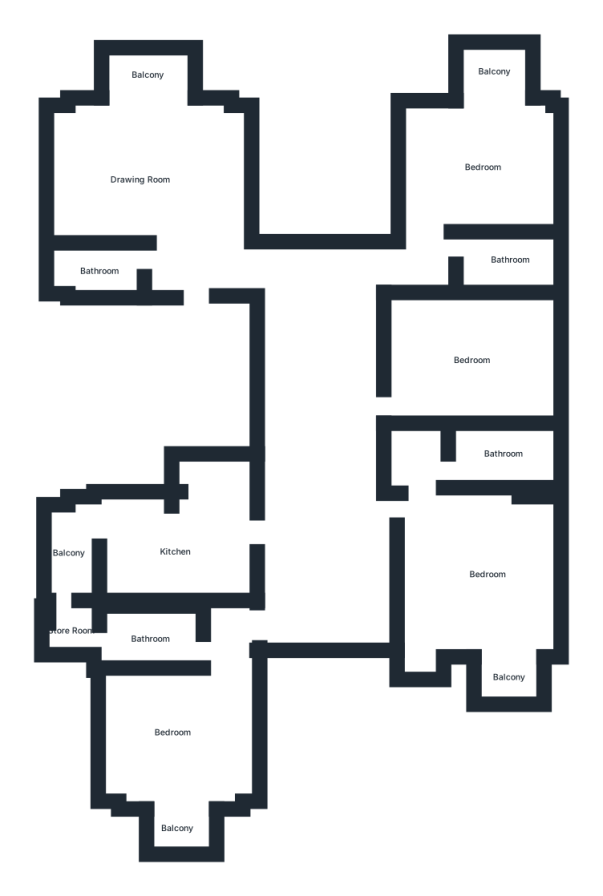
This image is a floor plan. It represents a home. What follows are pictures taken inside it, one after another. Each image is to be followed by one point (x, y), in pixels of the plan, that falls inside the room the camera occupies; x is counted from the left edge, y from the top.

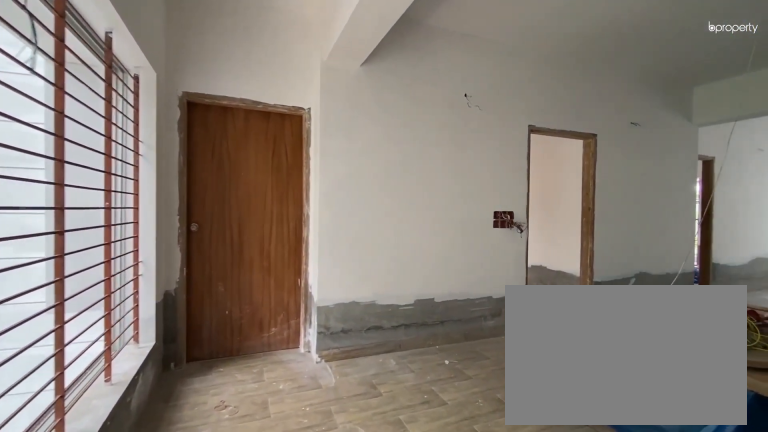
(324, 326)
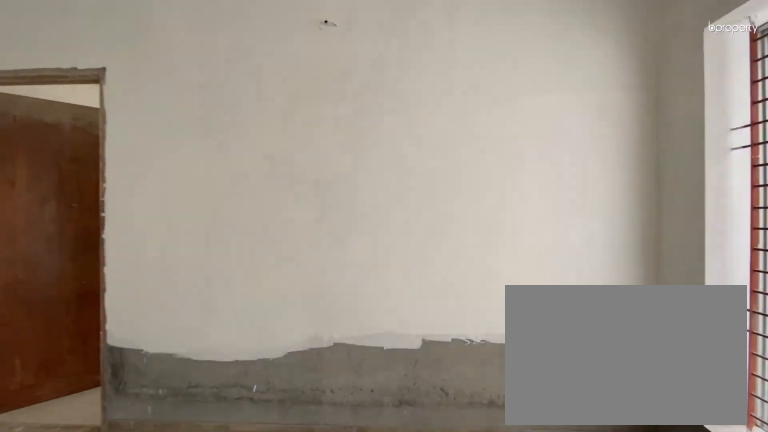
(324, 458)
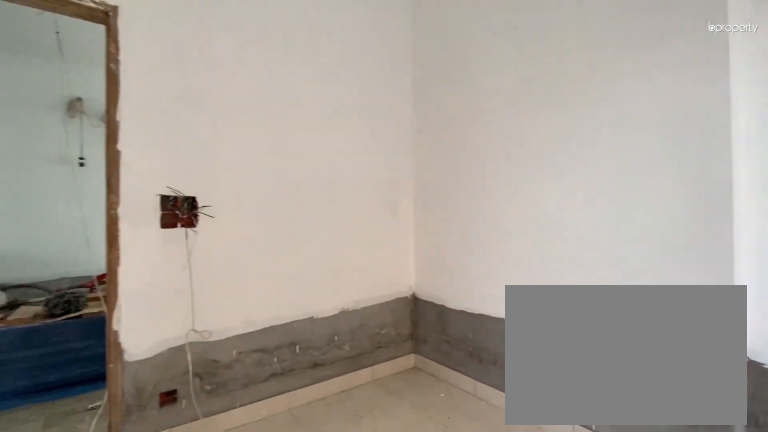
(474, 360)
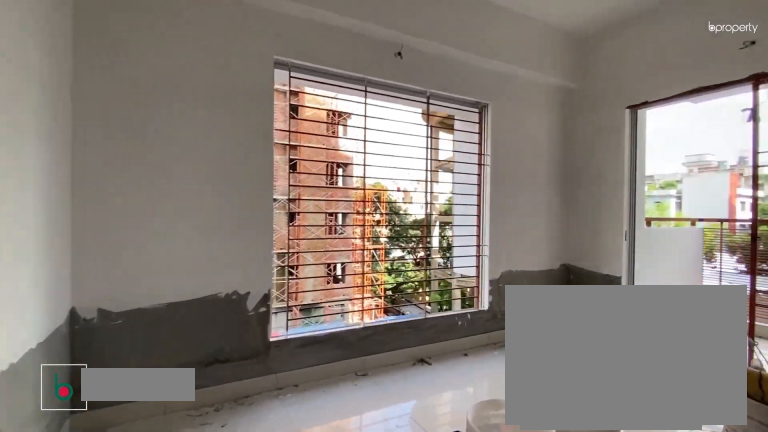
(485, 579)
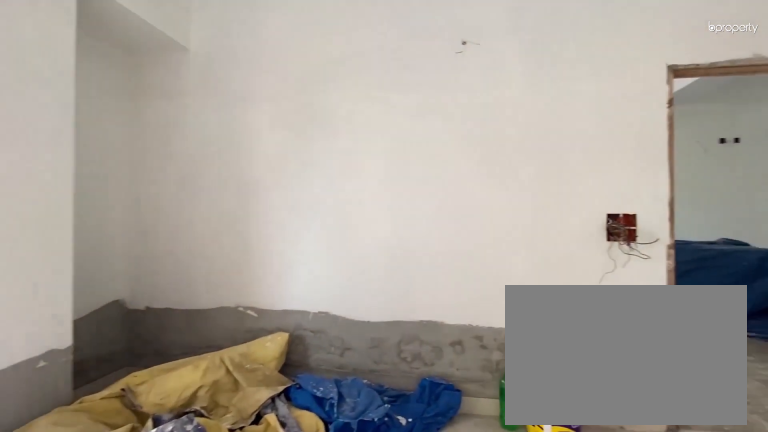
(485, 579)
